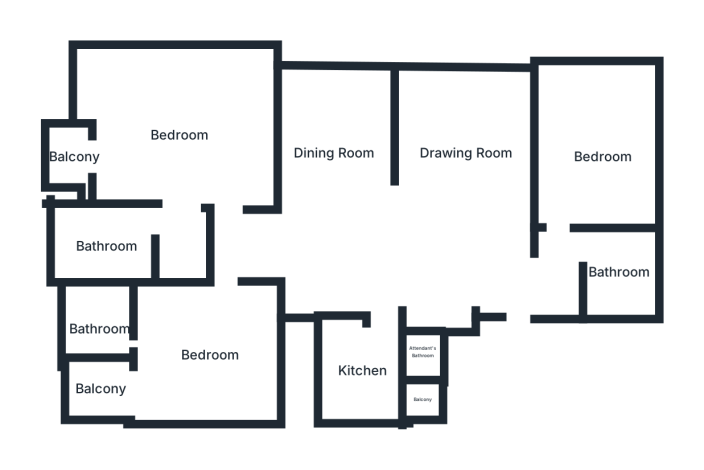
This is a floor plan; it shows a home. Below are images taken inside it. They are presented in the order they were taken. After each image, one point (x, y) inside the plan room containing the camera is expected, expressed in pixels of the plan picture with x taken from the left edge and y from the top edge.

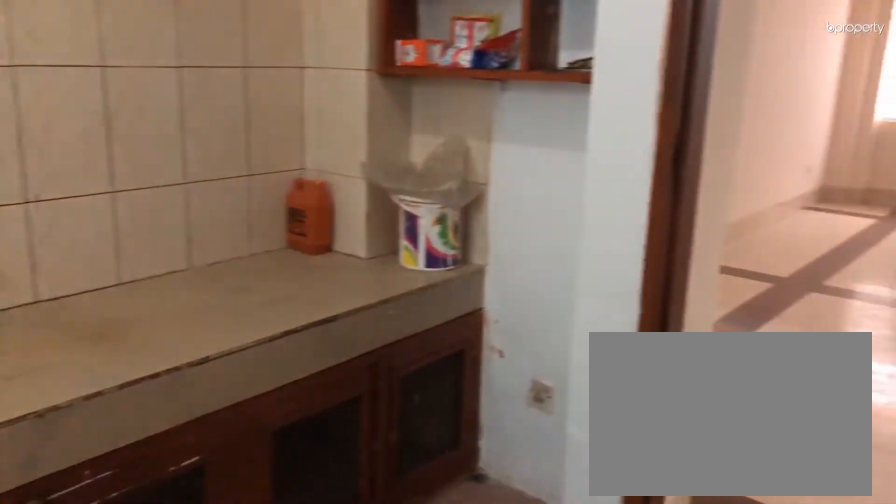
(365, 368)
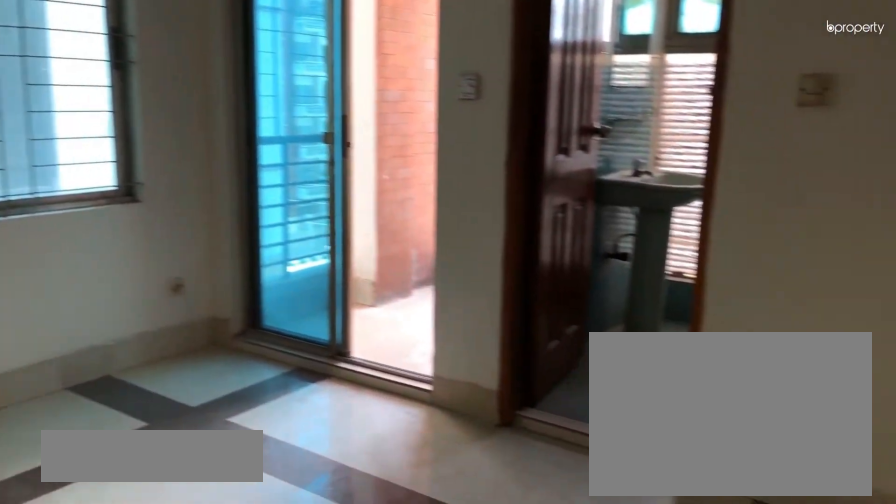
(208, 353)
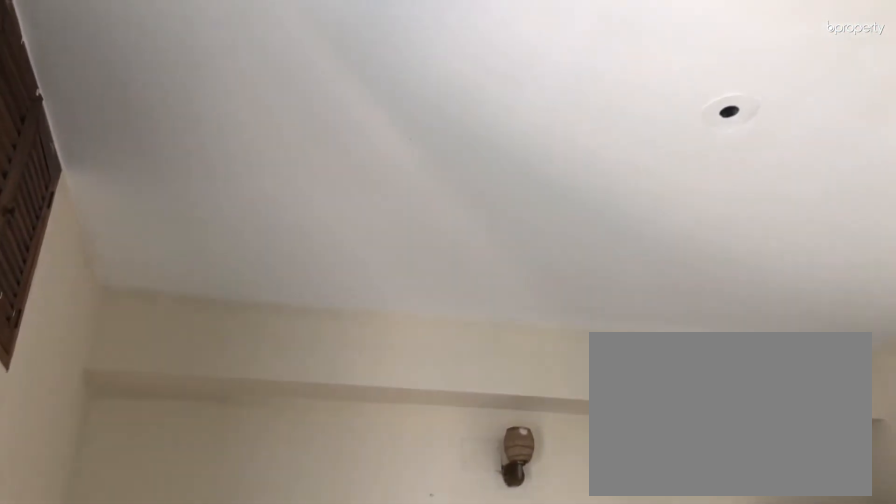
(208, 353)
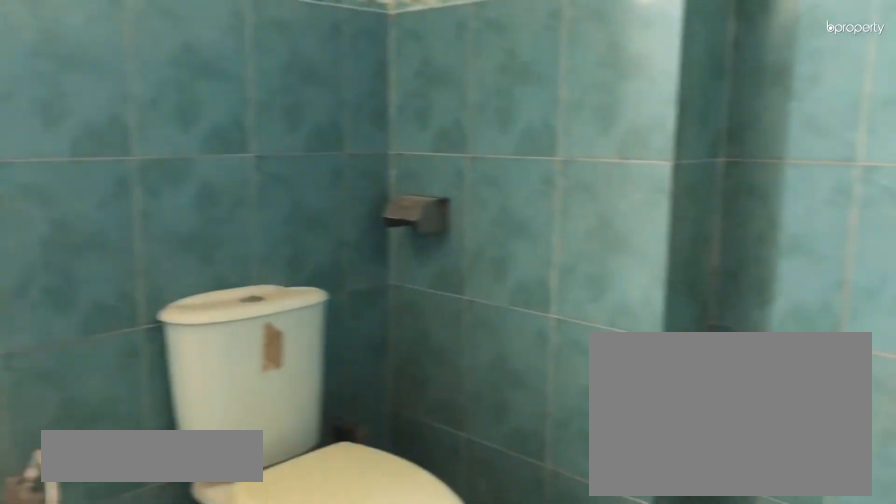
(101, 326)
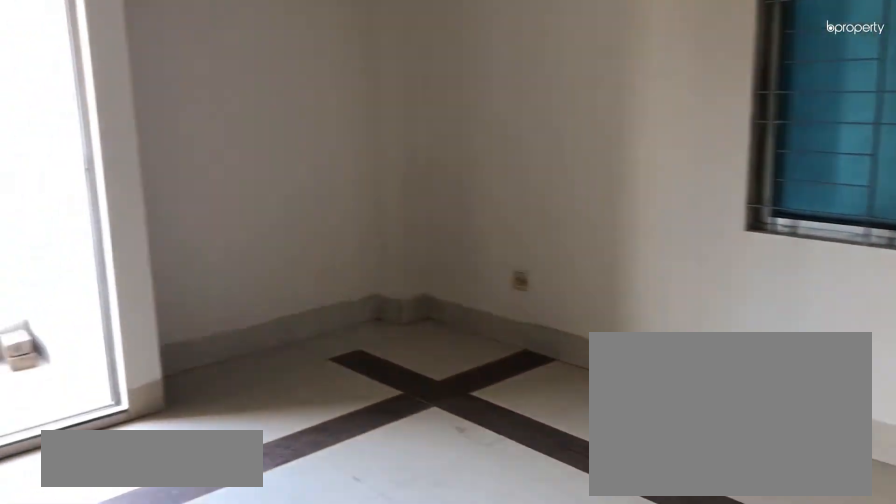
(179, 131)
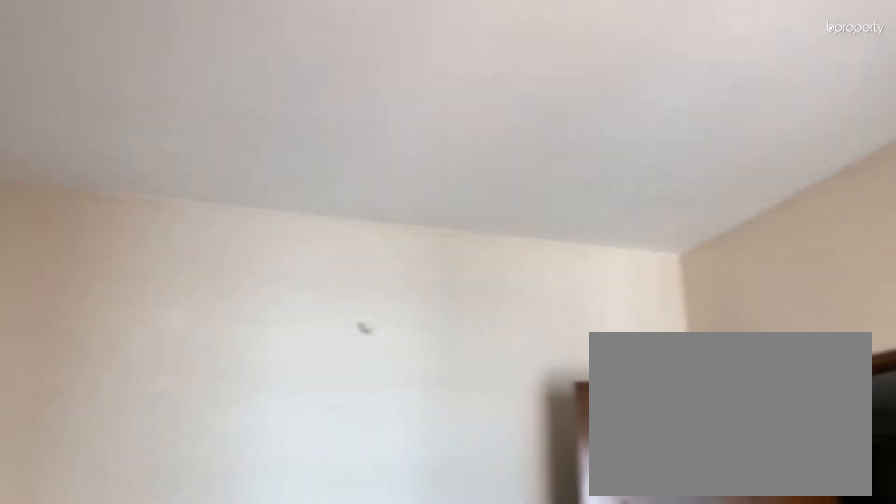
(179, 131)
